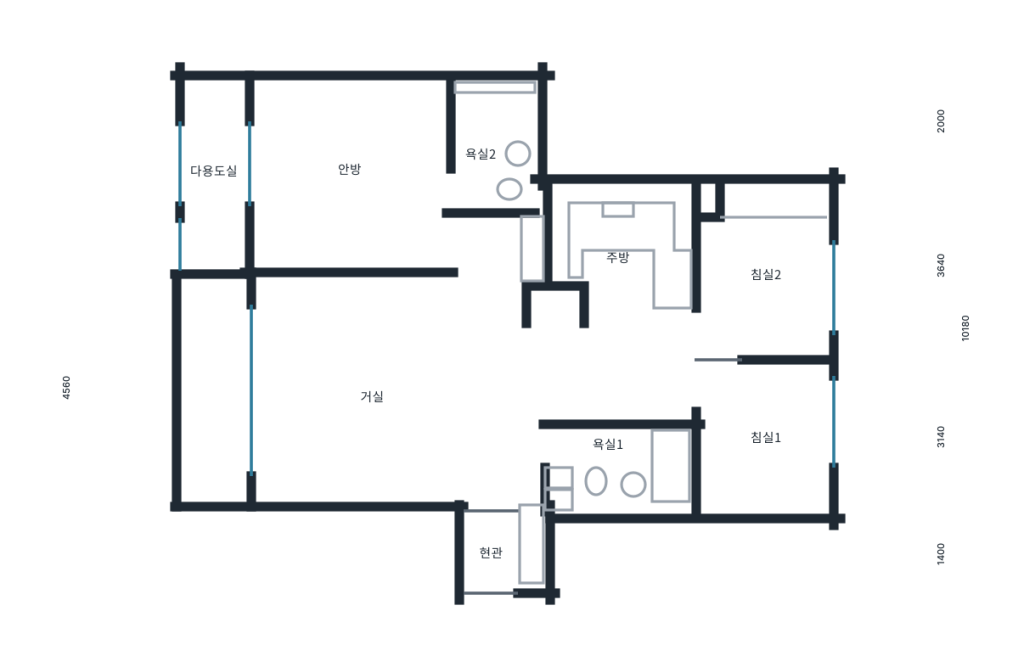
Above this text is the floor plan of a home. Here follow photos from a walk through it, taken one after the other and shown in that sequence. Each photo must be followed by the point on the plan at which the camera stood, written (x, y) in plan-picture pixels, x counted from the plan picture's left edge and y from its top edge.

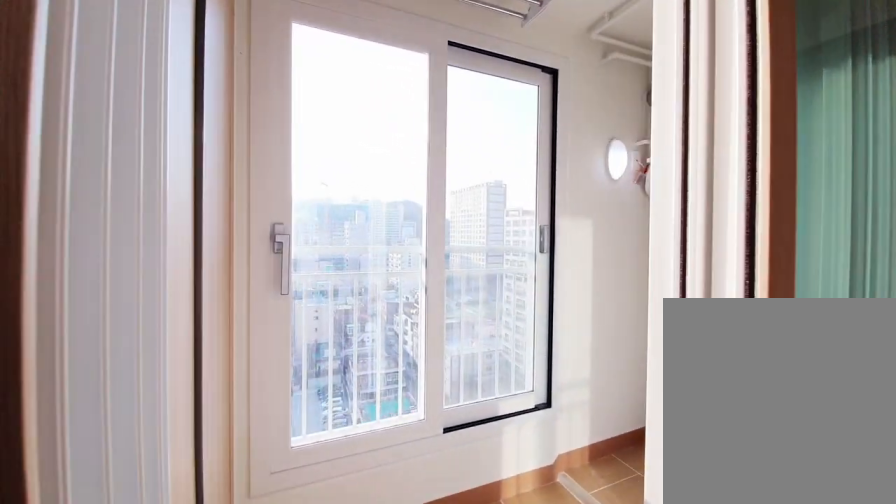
(242, 200)
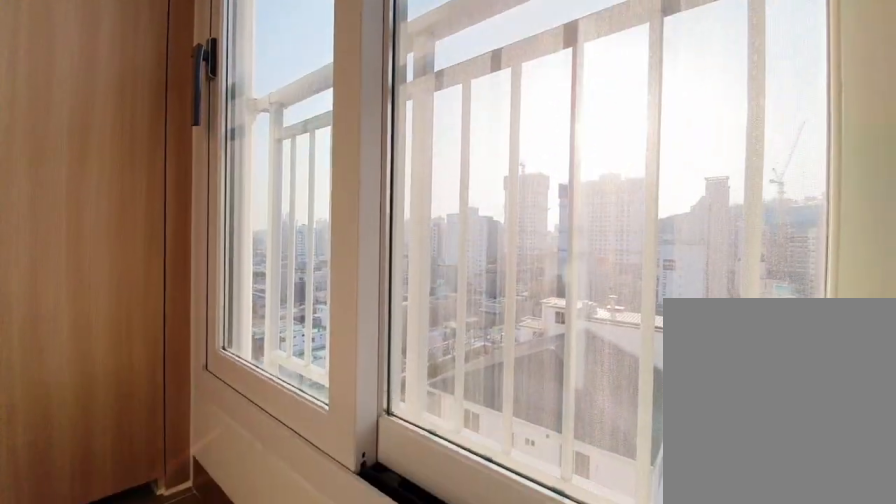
(239, 199)
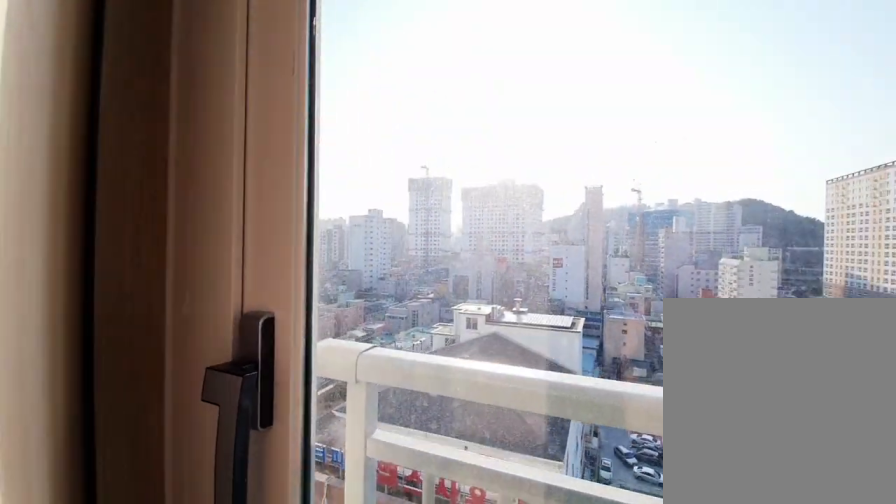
(241, 197)
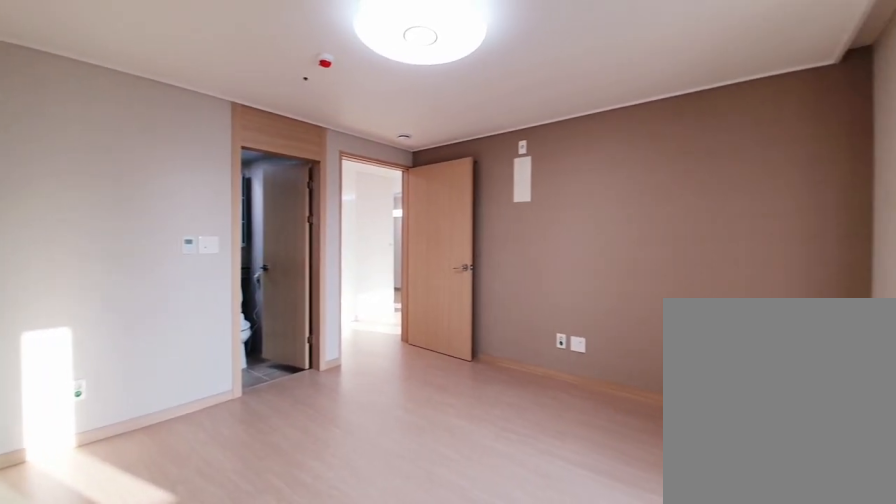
(334, 215)
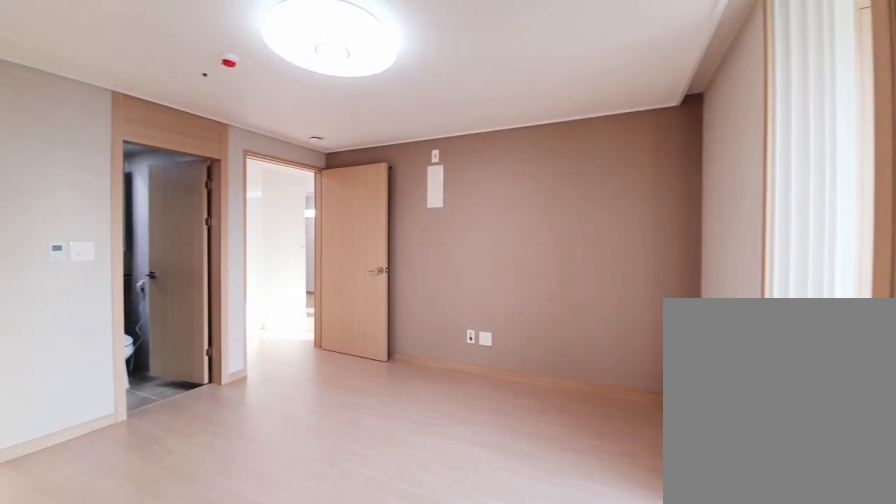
(335, 213)
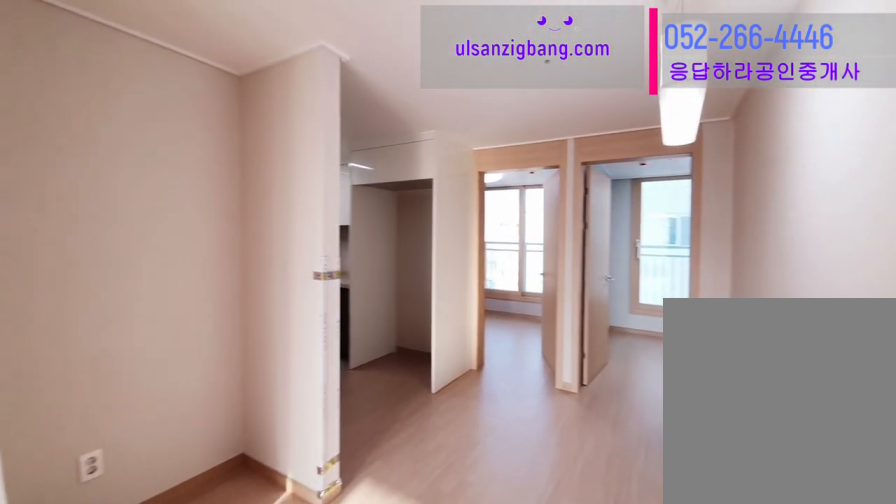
(500, 350)
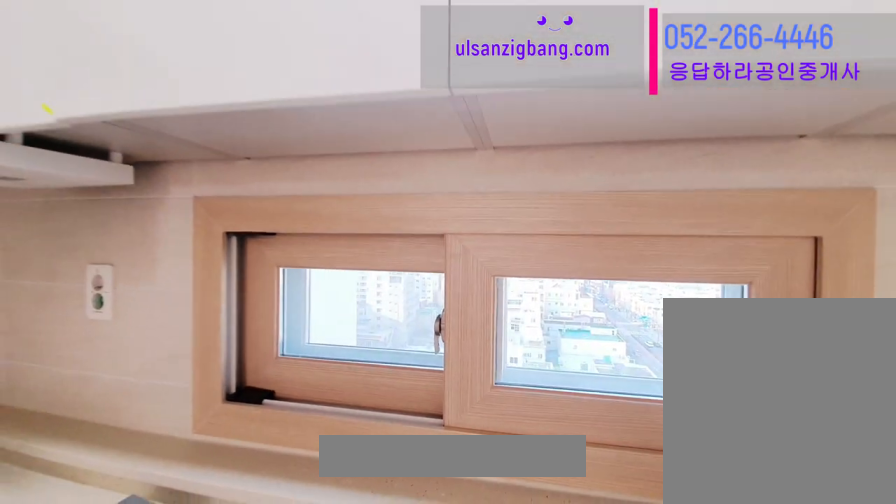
(626, 268)
